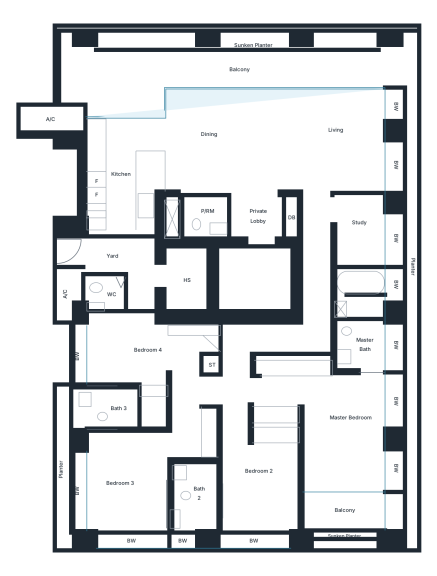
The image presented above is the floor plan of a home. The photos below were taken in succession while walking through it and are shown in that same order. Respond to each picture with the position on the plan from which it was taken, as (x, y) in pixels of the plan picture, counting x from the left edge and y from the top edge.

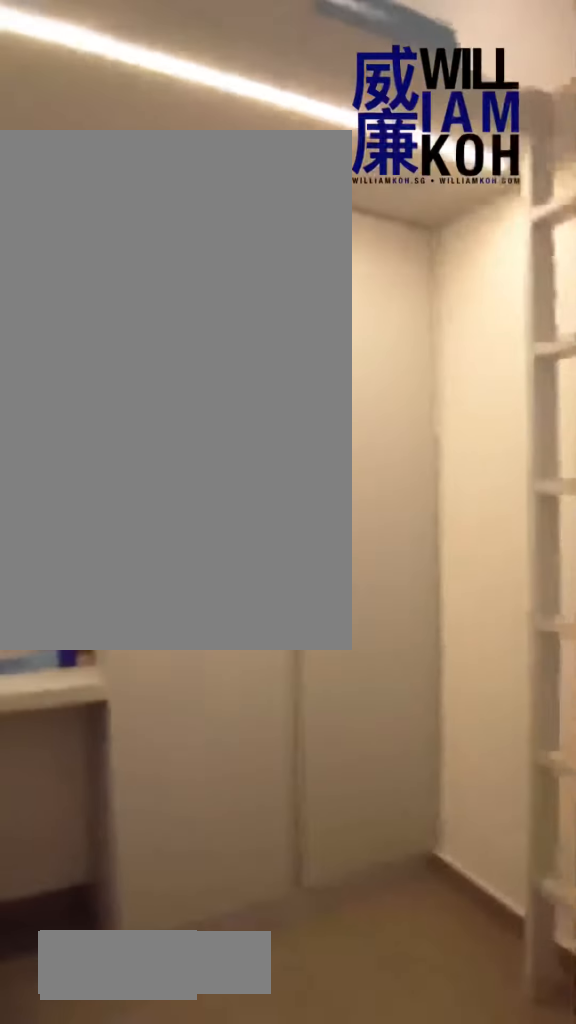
(169, 280)
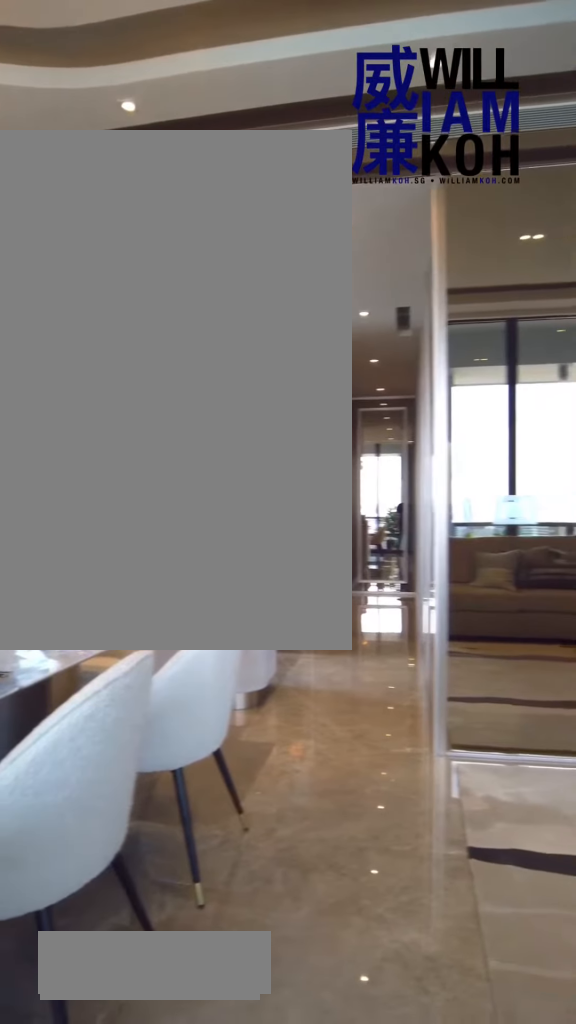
(338, 109)
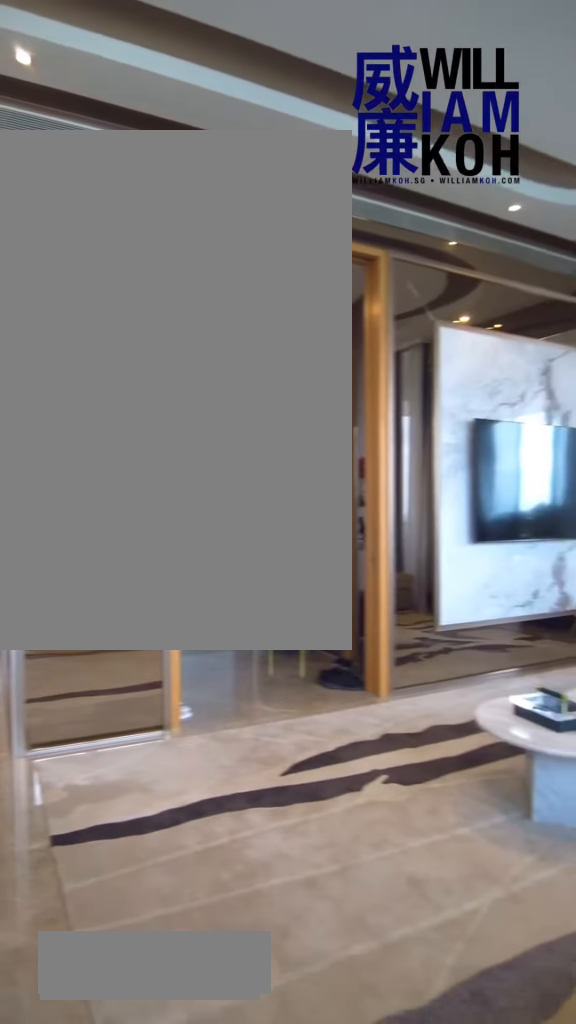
(338, 109)
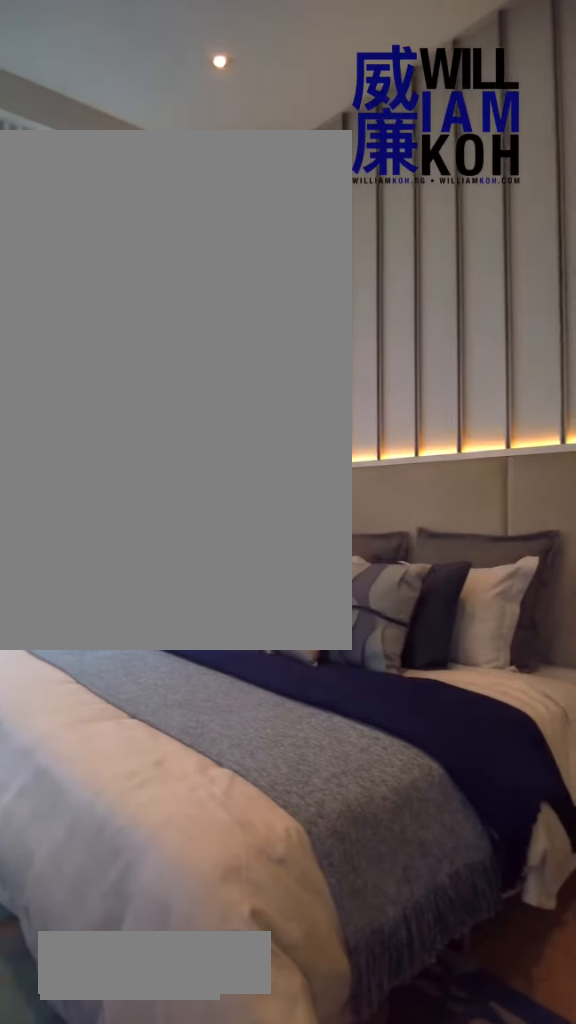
(375, 391)
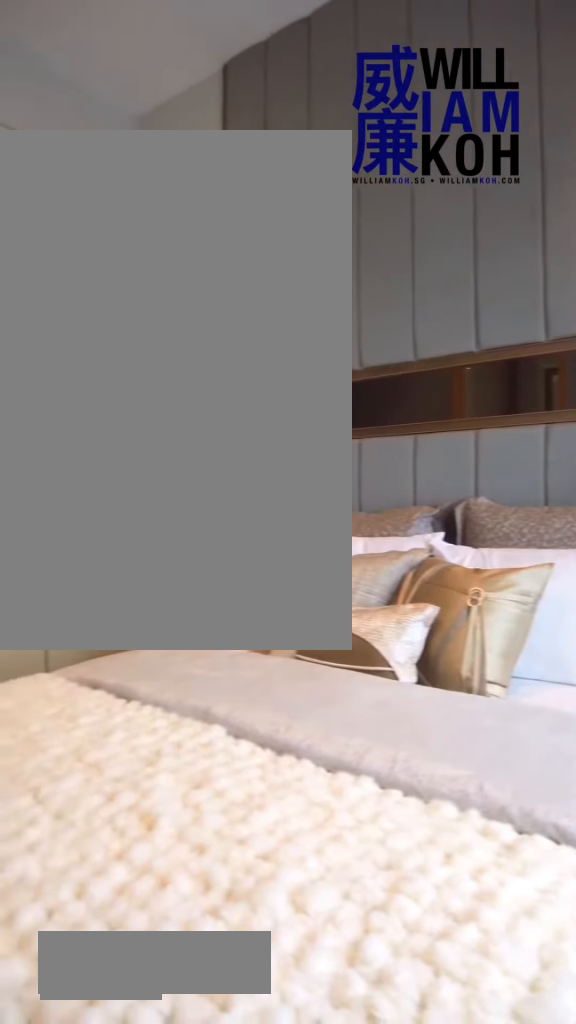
(232, 517)
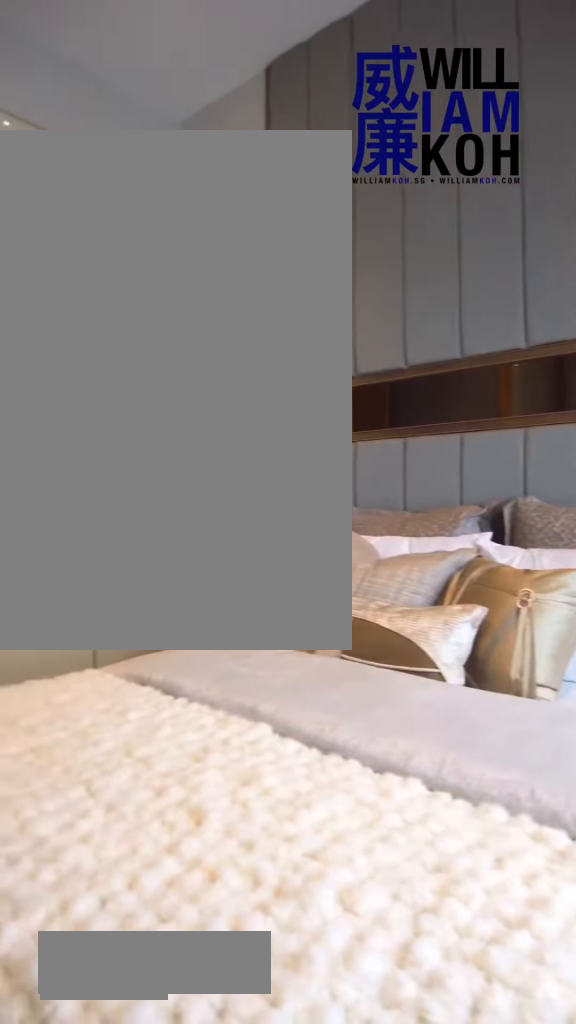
(232, 517)
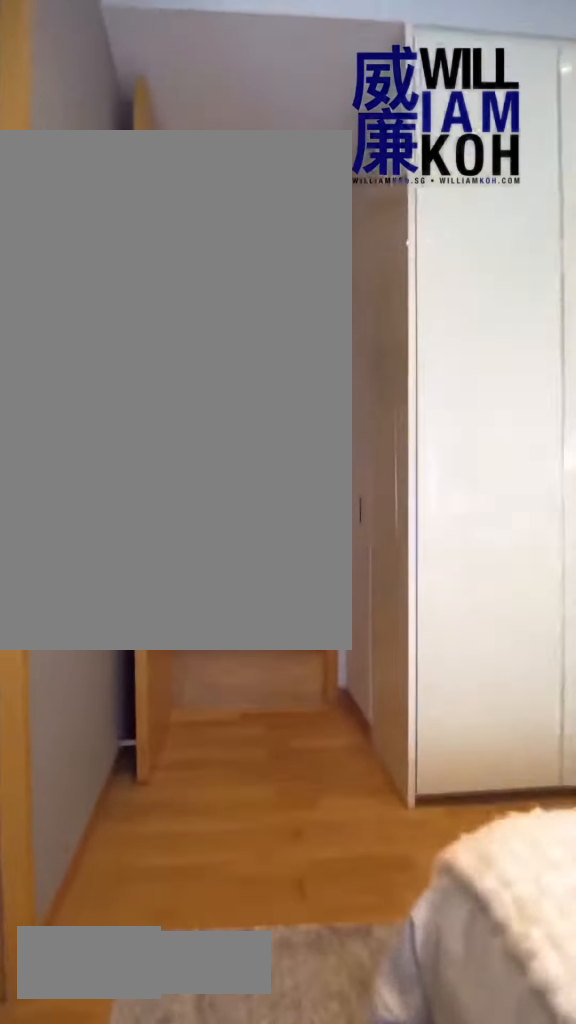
(232, 489)
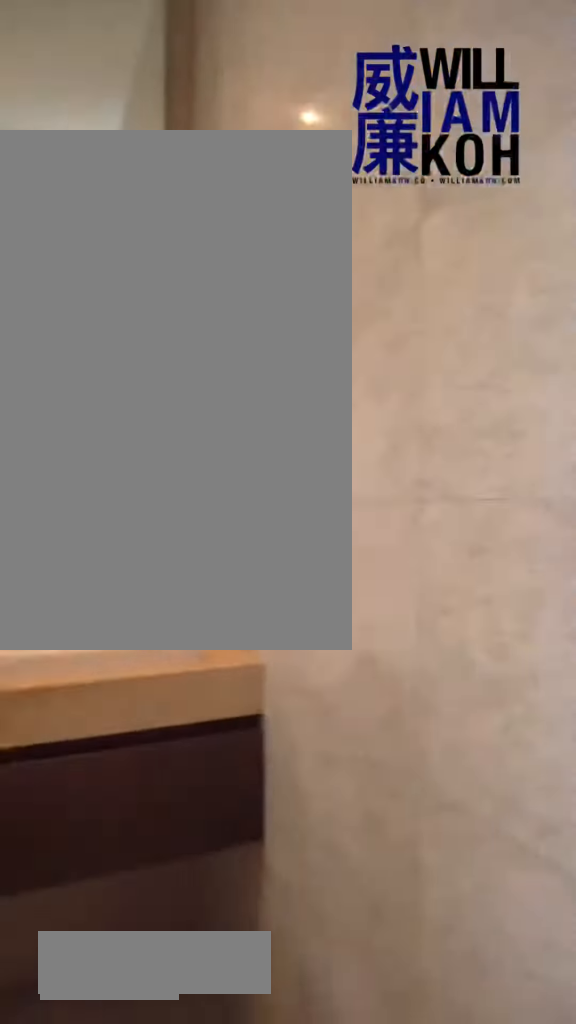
(206, 480)
